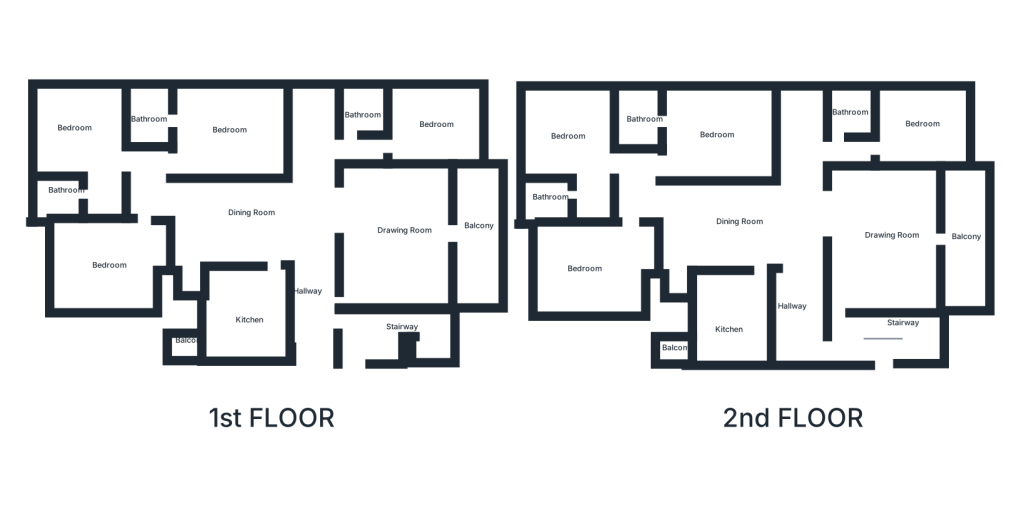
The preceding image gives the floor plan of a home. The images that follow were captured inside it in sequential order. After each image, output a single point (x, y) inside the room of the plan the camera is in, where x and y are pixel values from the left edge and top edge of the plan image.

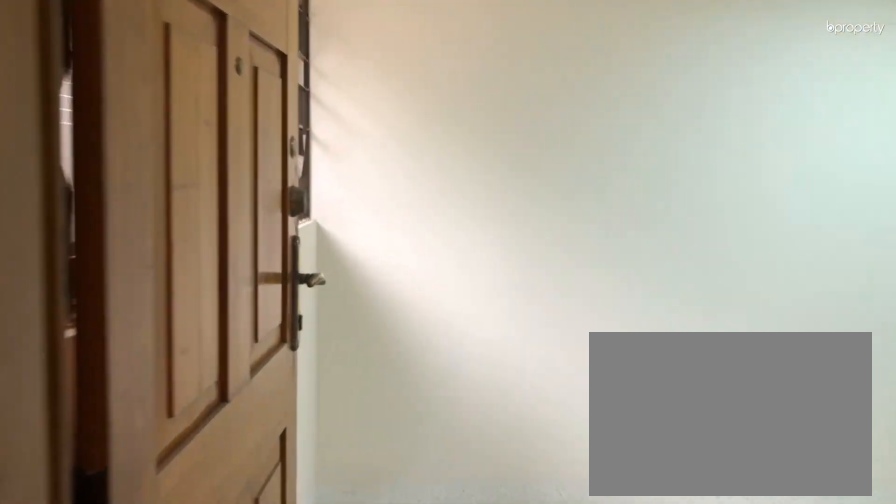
(866, 347)
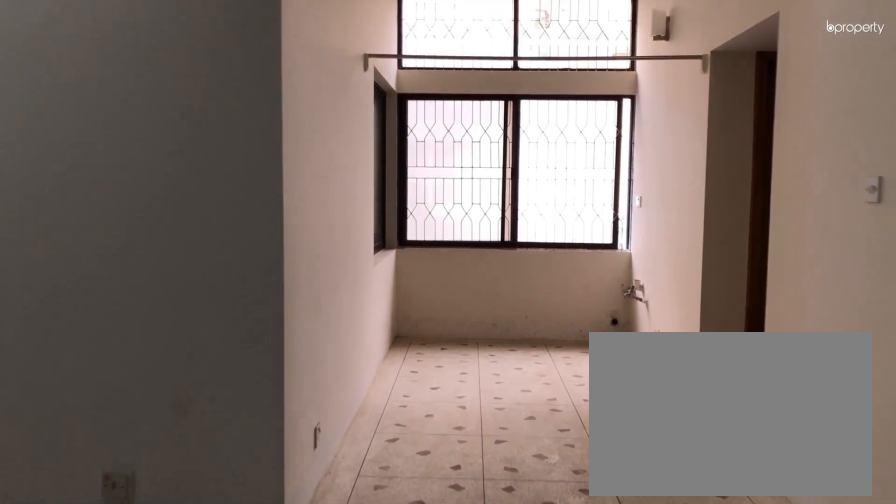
(777, 221)
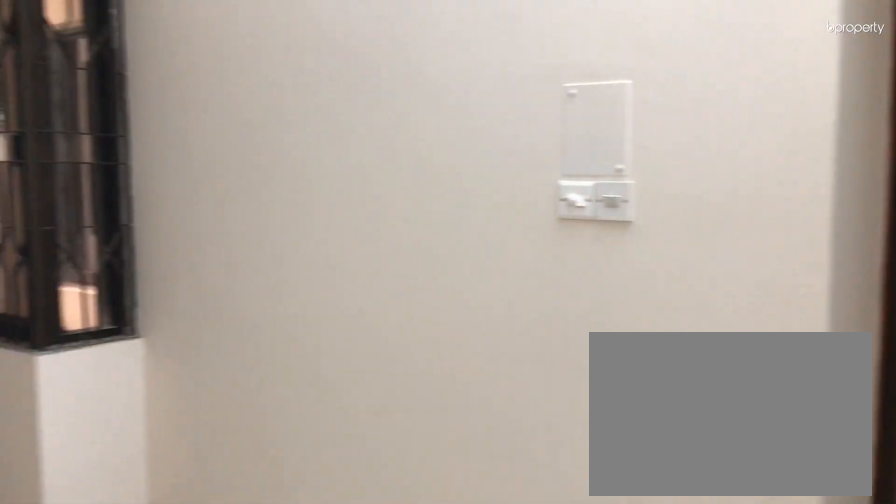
(716, 219)
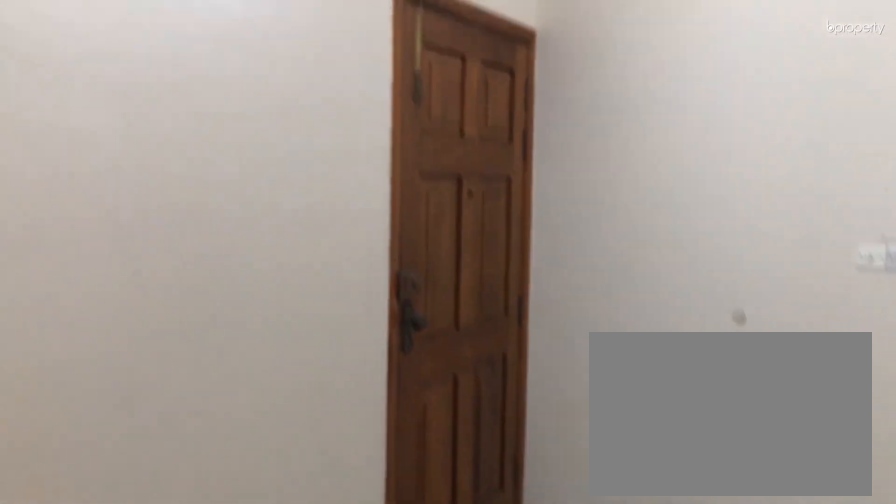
(892, 242)
